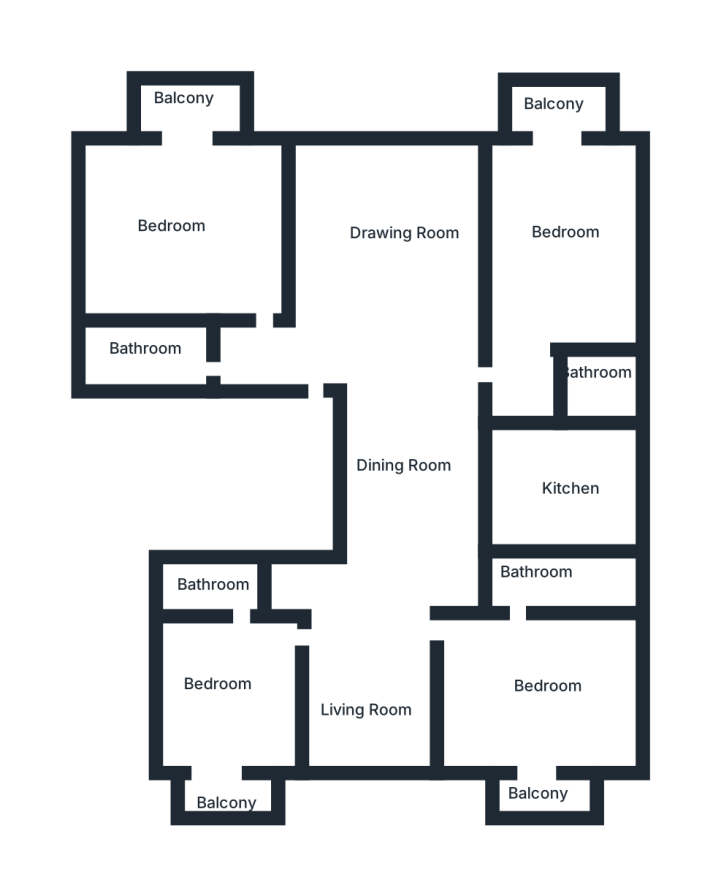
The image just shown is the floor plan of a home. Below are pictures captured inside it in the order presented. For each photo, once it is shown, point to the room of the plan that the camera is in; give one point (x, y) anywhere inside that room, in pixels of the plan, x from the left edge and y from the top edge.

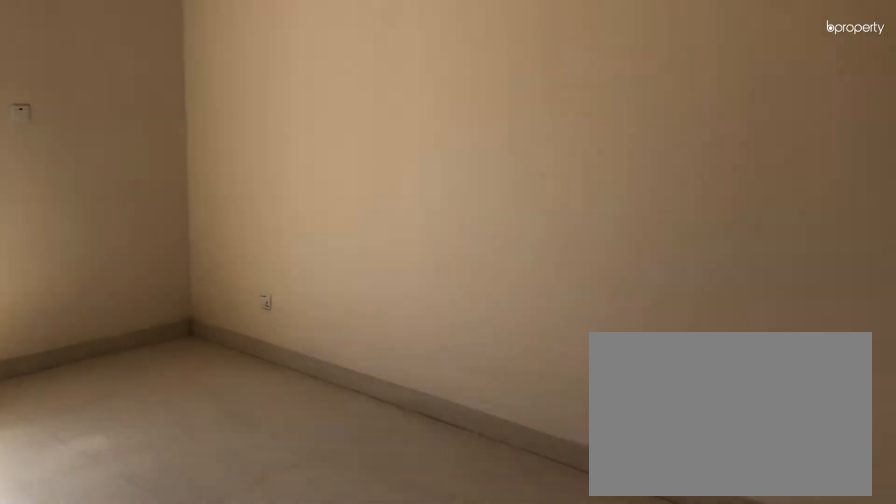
(408, 348)
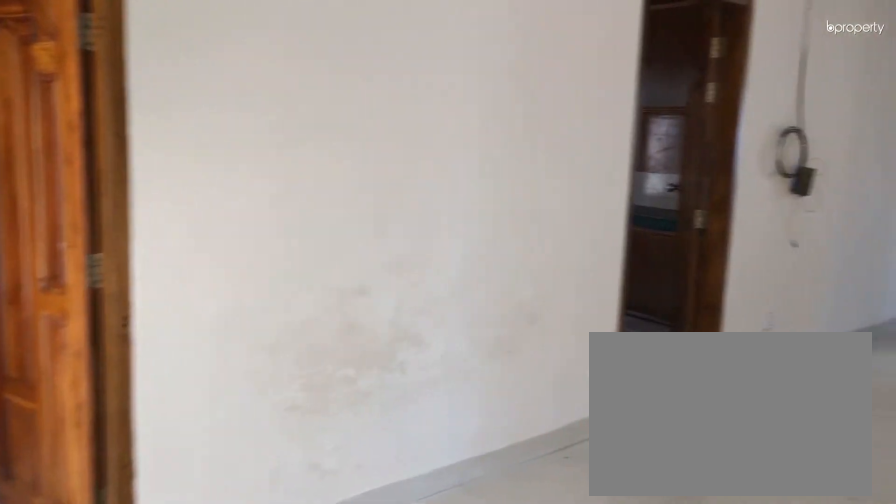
(406, 472)
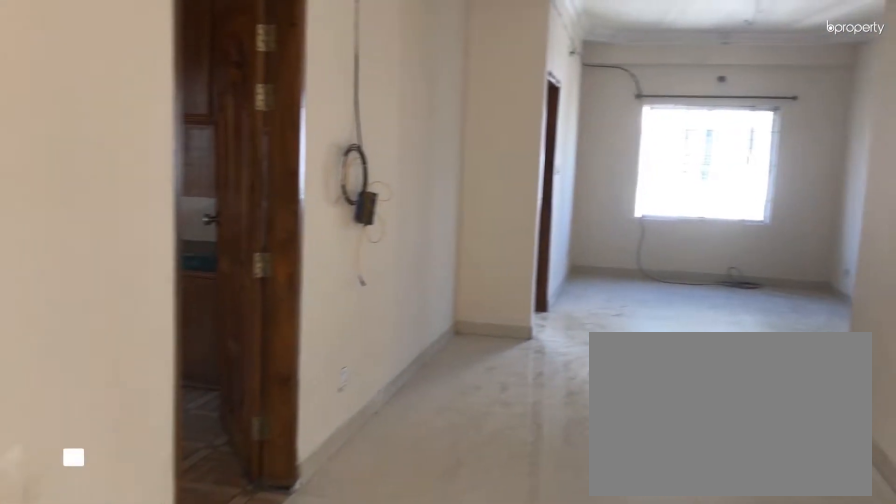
(406, 472)
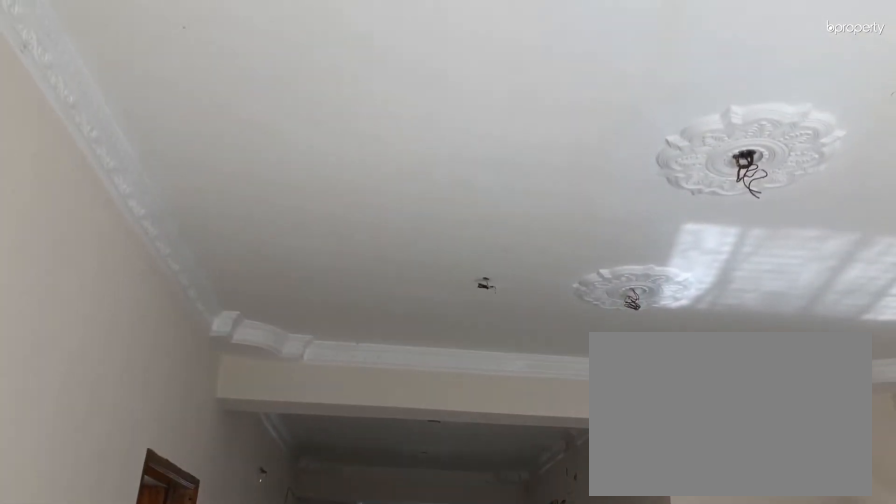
(384, 615)
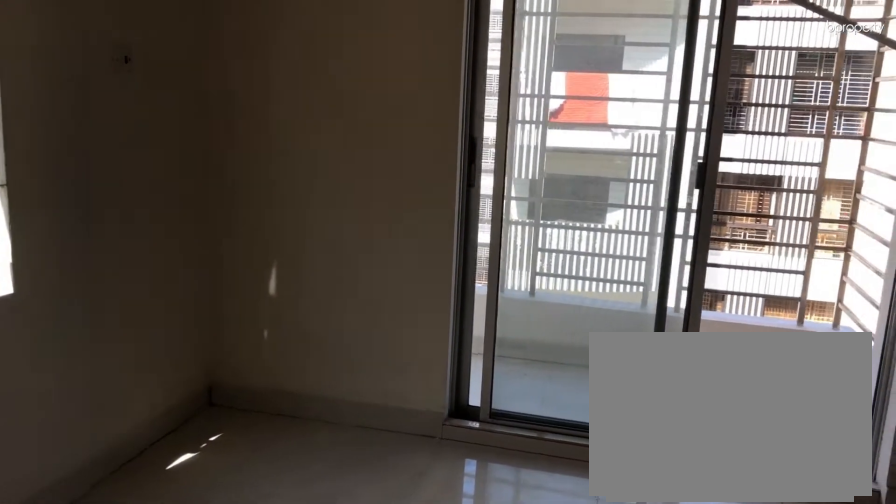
(537, 677)
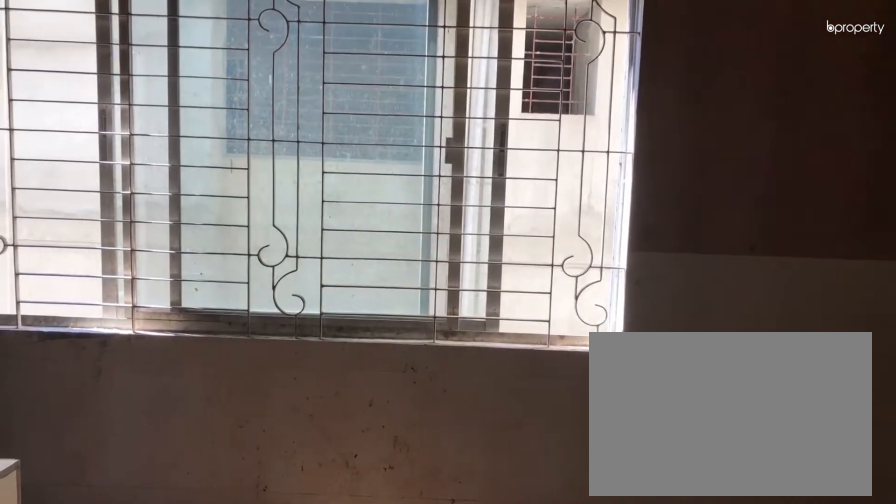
(561, 498)
